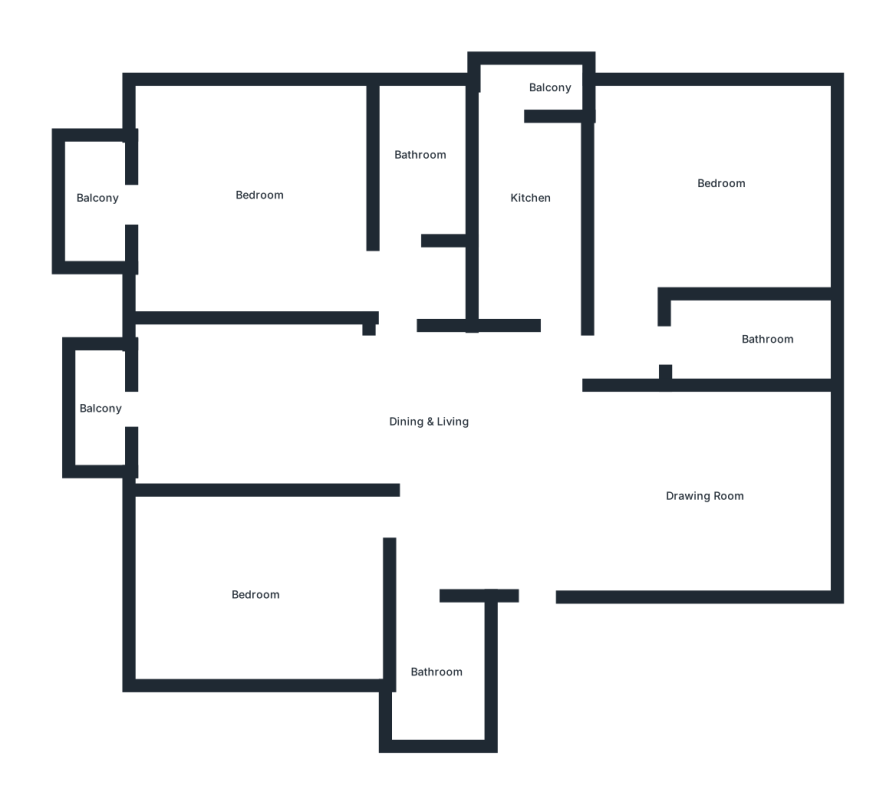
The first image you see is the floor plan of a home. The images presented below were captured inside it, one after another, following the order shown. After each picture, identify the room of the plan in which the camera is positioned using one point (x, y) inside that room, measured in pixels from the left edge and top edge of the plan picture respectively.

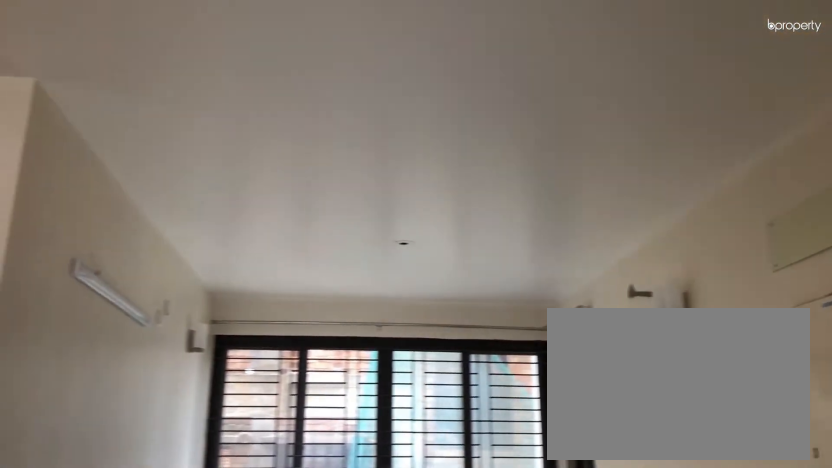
(702, 491)
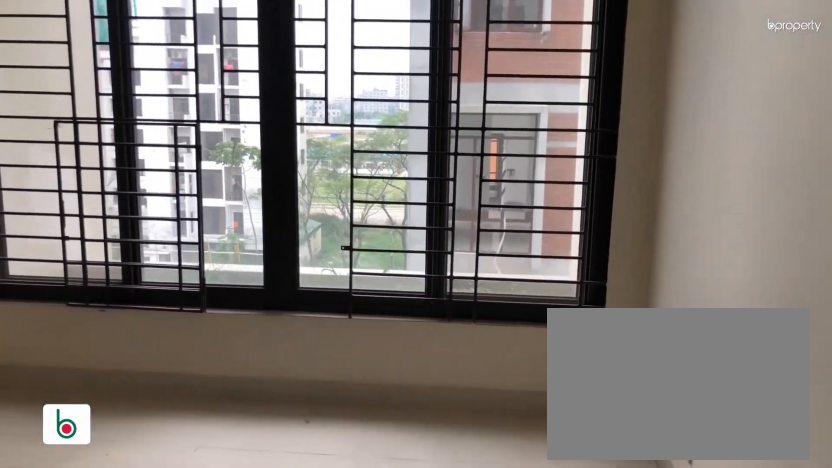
(253, 594)
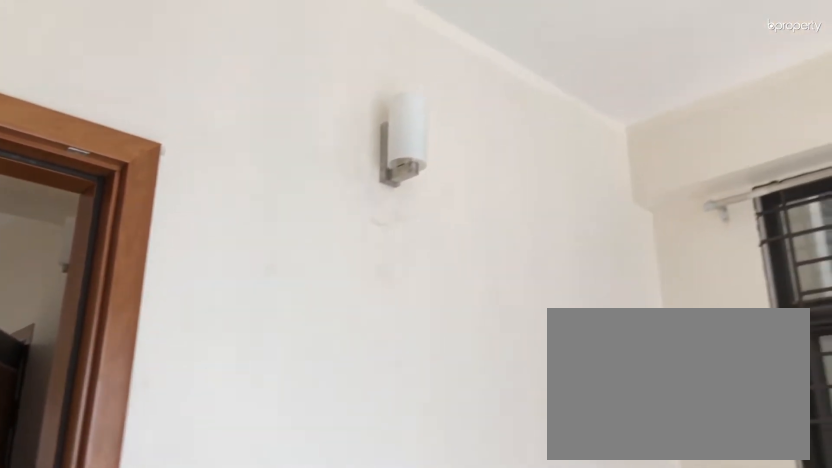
(253, 594)
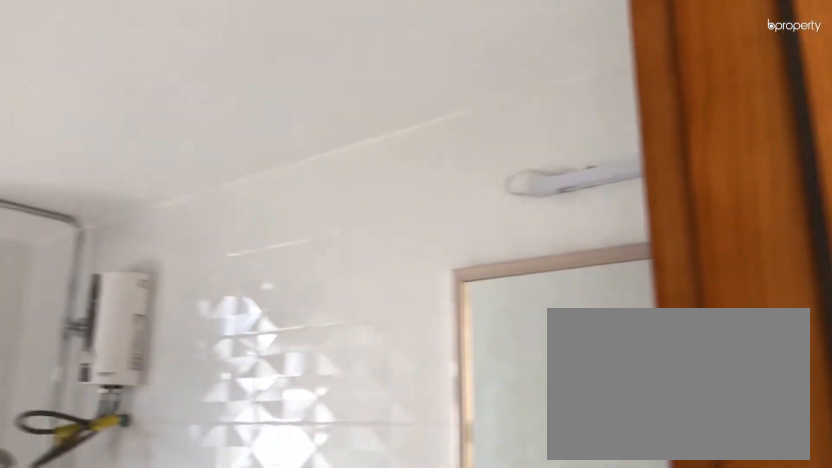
(420, 160)
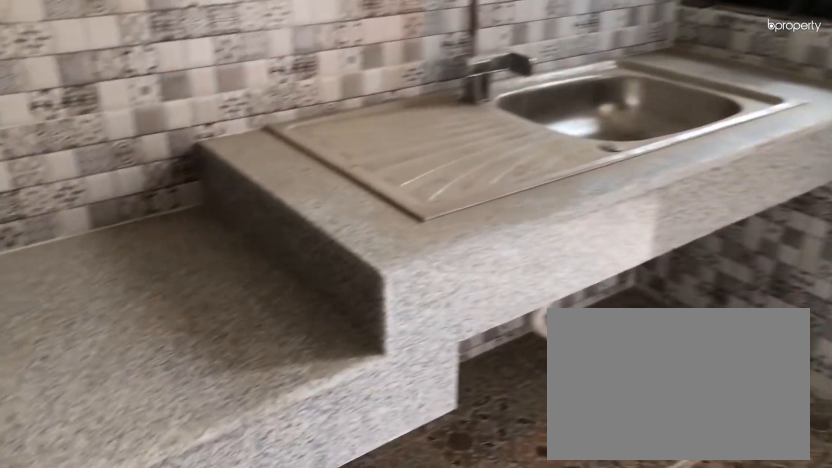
(527, 212)
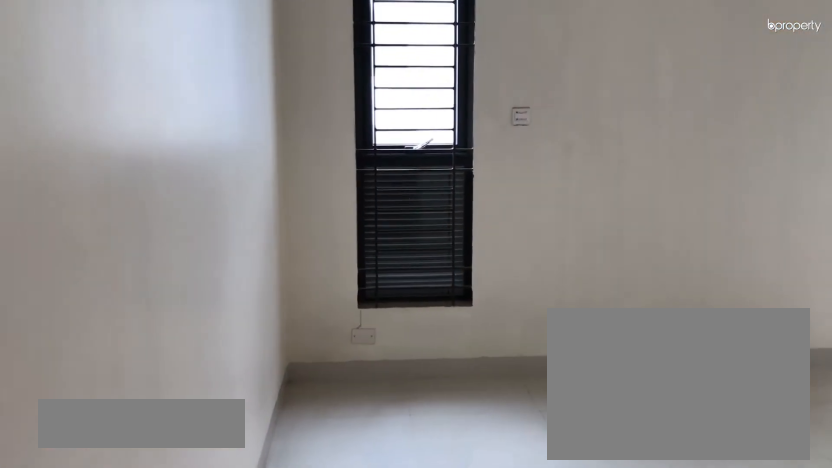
(715, 187)
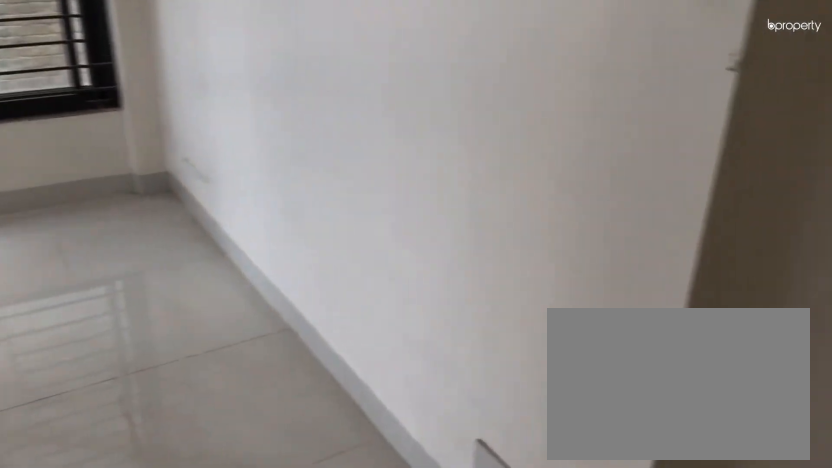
(715, 187)
